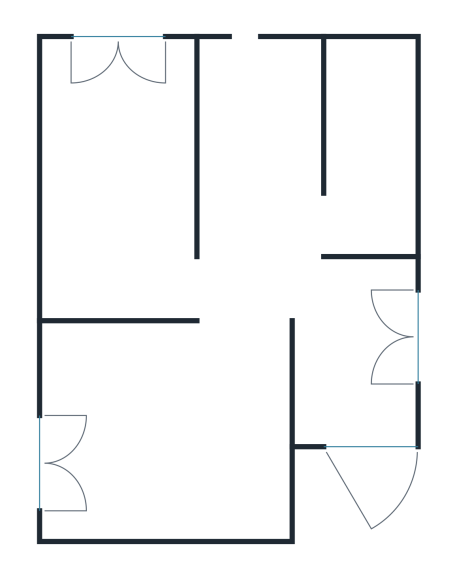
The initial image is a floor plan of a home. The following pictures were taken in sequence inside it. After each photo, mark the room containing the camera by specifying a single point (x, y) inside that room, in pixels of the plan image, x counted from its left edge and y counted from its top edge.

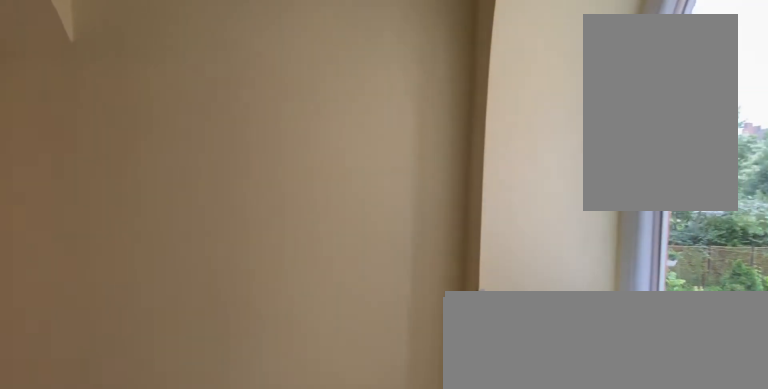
(355, 358)
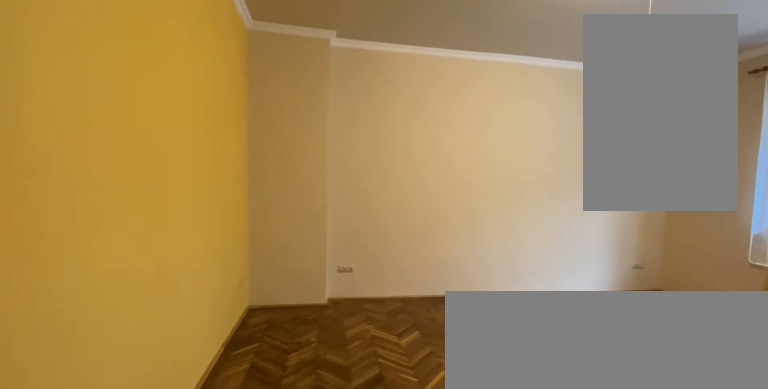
(168, 430)
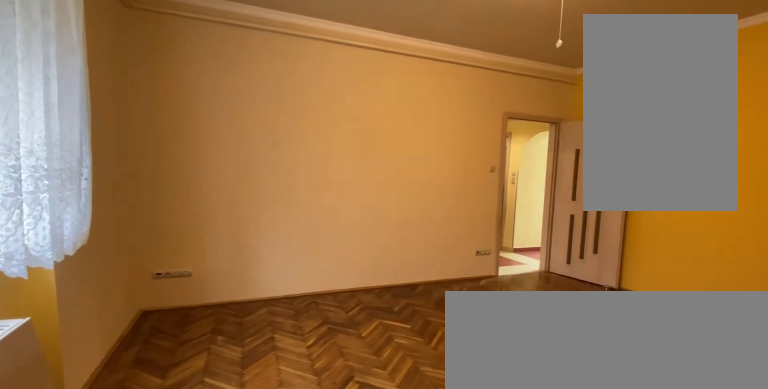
(168, 430)
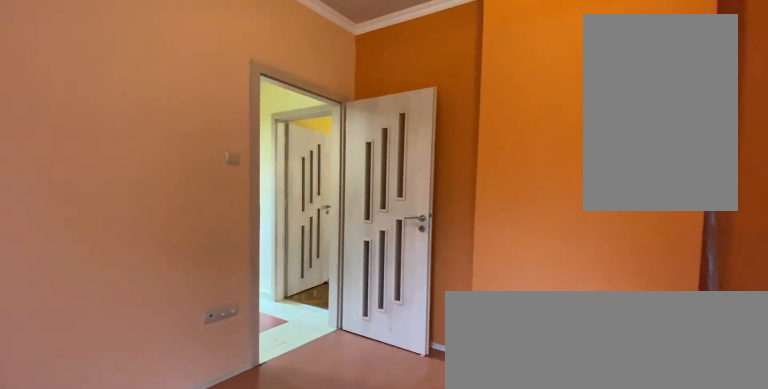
(111, 175)
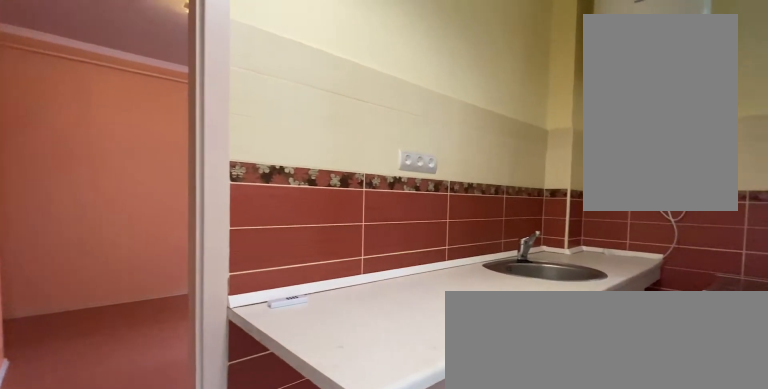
(261, 159)
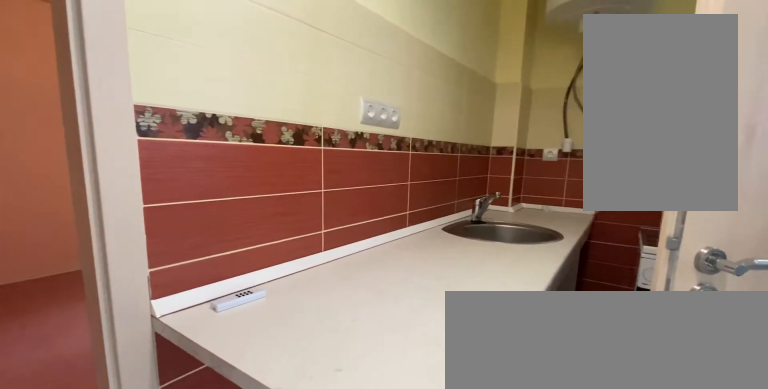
(261, 159)
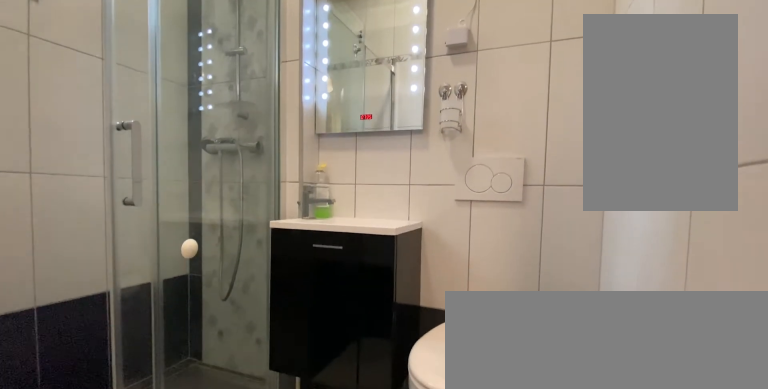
(371, 172)
